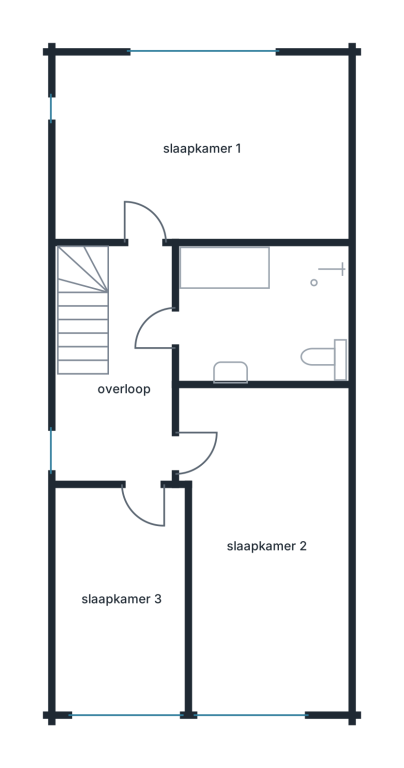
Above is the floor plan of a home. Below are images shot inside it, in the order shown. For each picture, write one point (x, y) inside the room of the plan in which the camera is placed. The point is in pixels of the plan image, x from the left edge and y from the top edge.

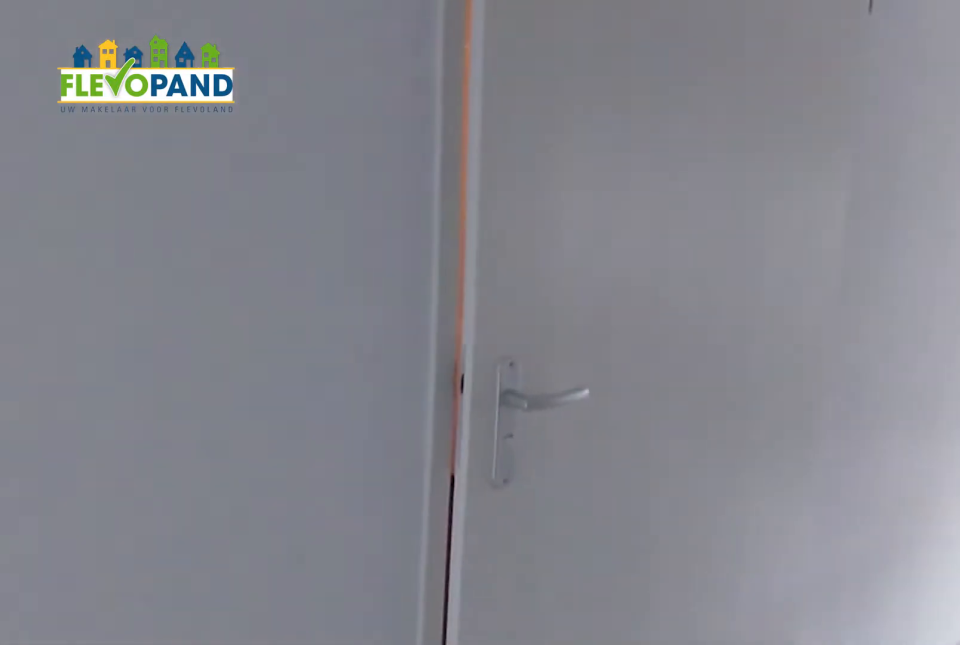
(126, 383)
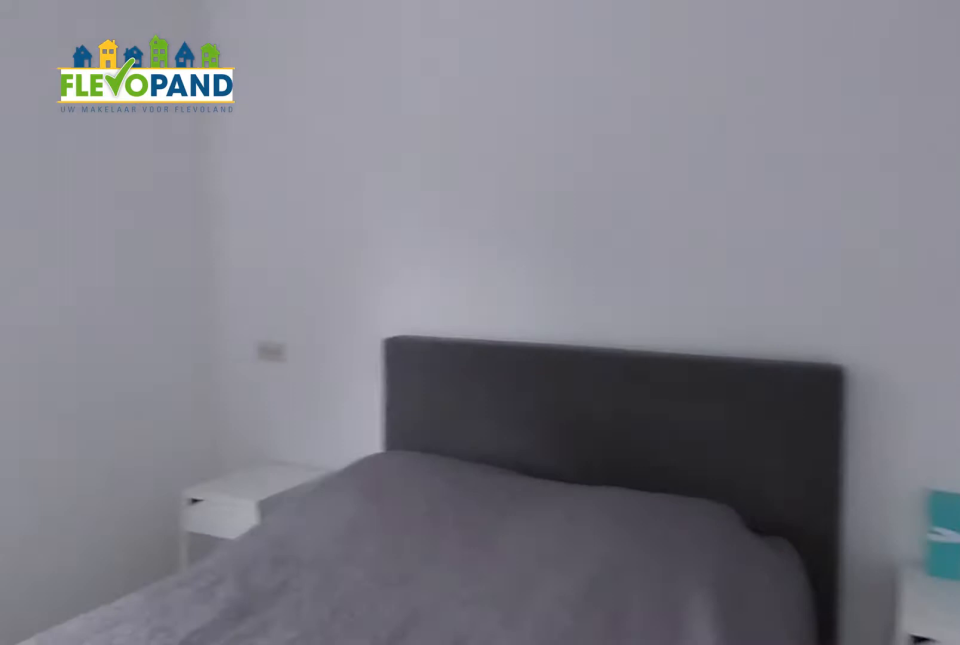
(202, 148)
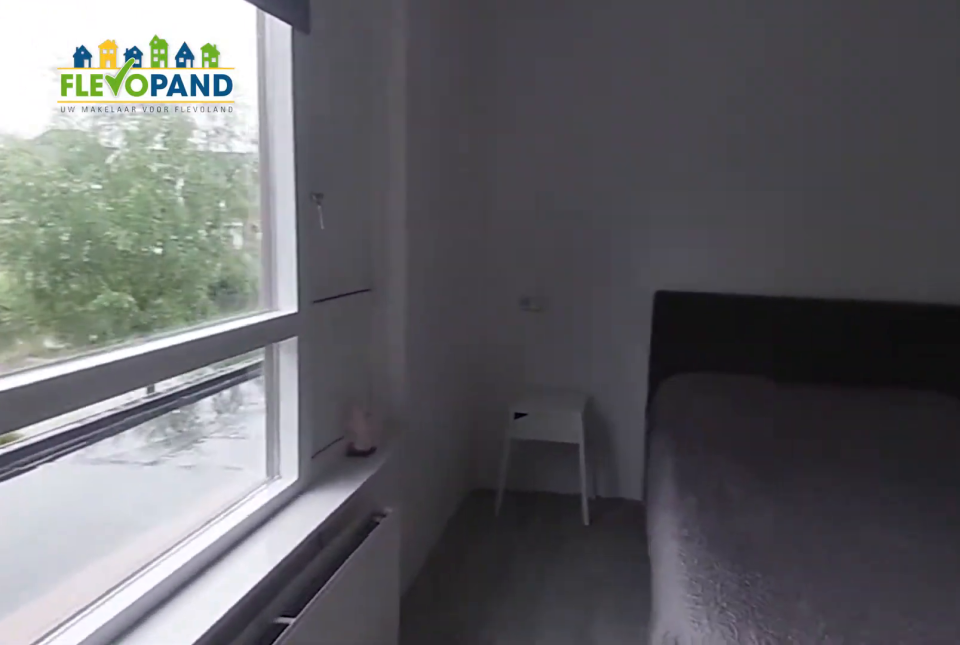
(202, 148)
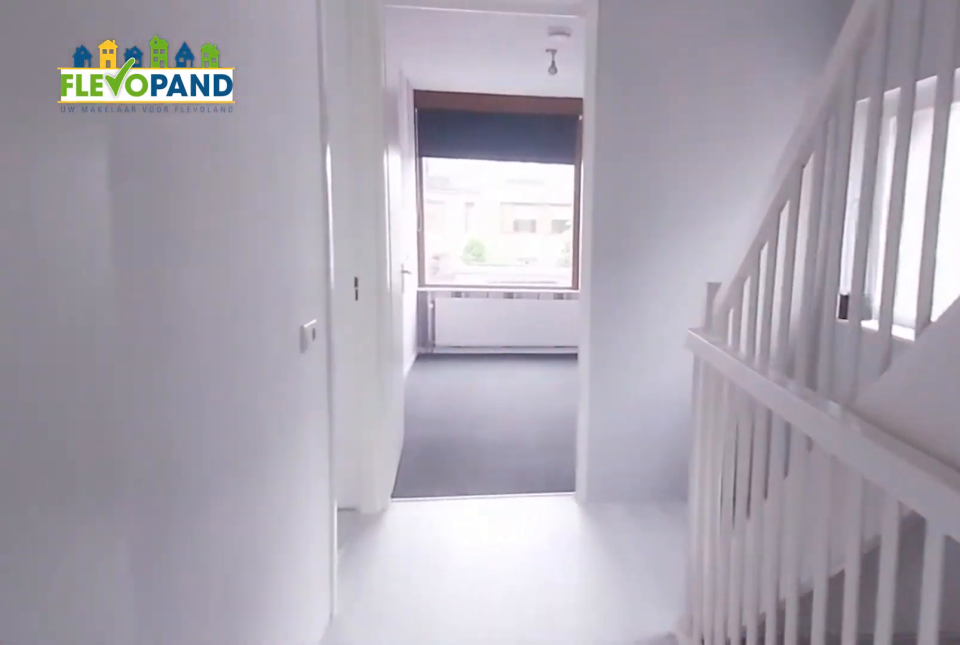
(128, 382)
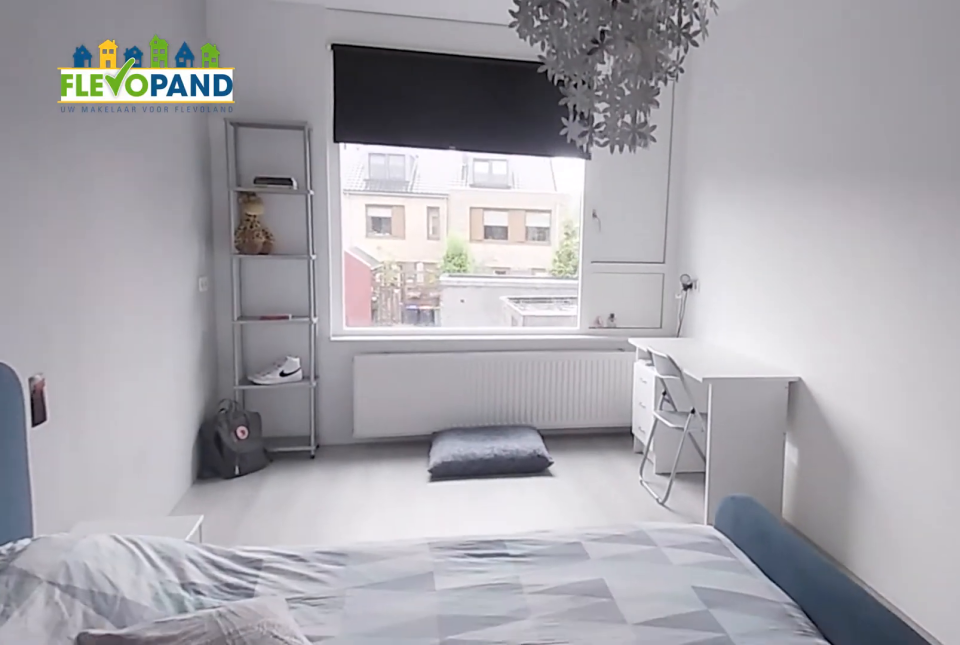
(186, 434)
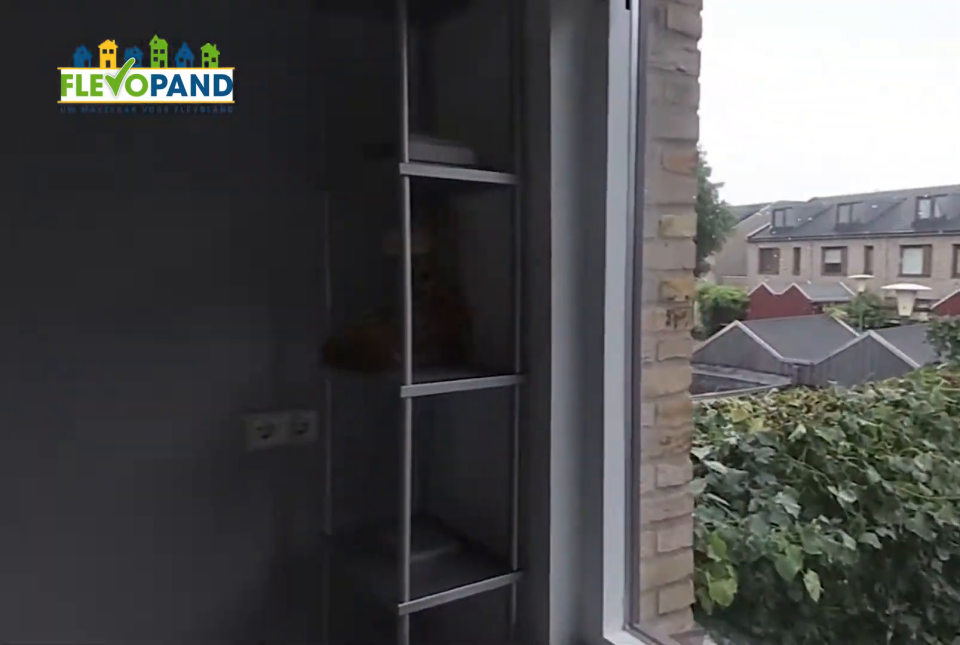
(186, 434)
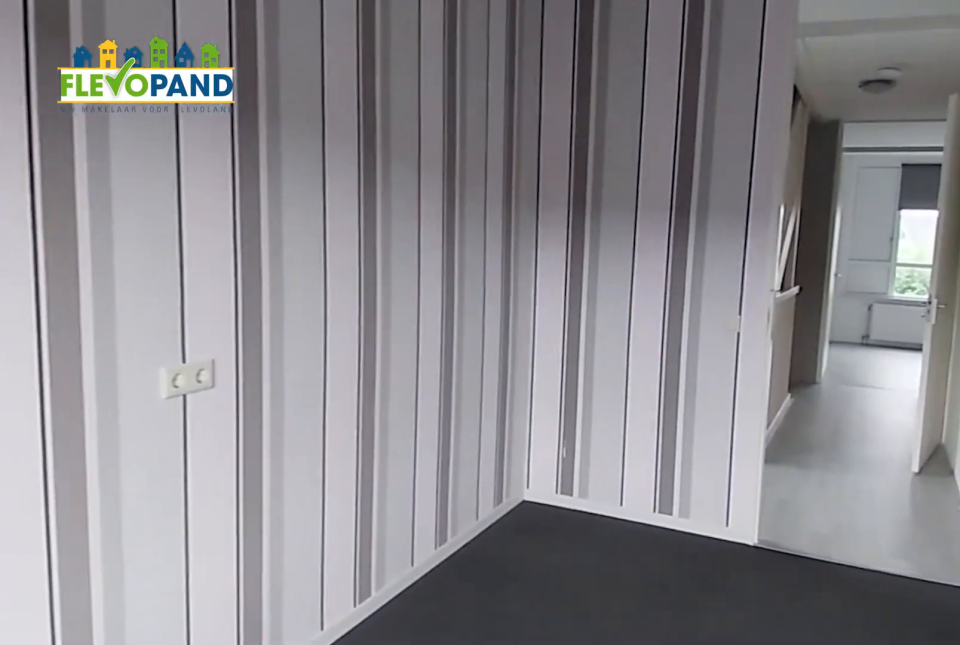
(121, 598)
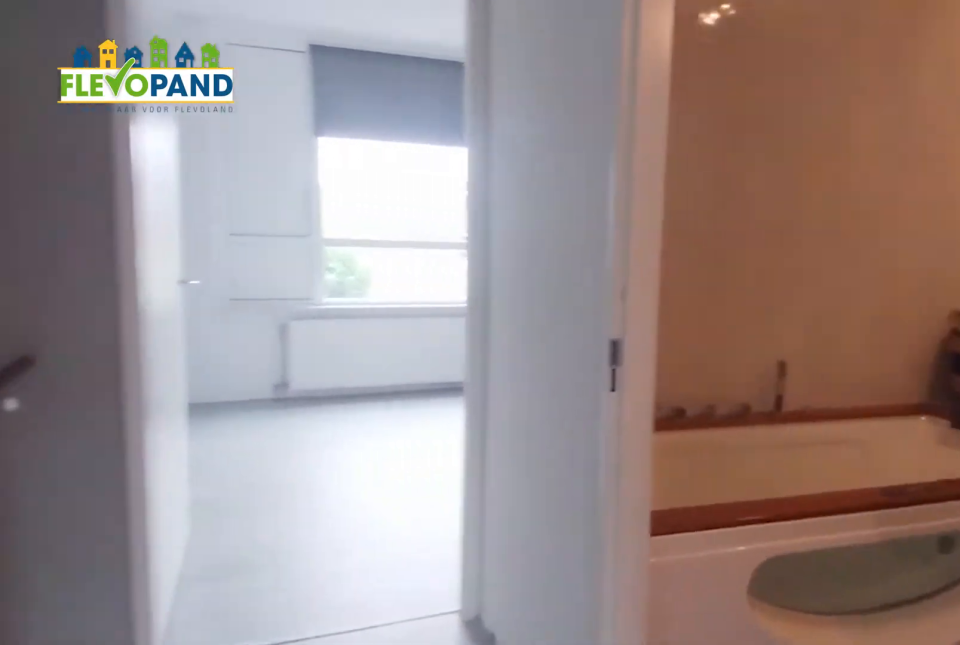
(127, 381)
